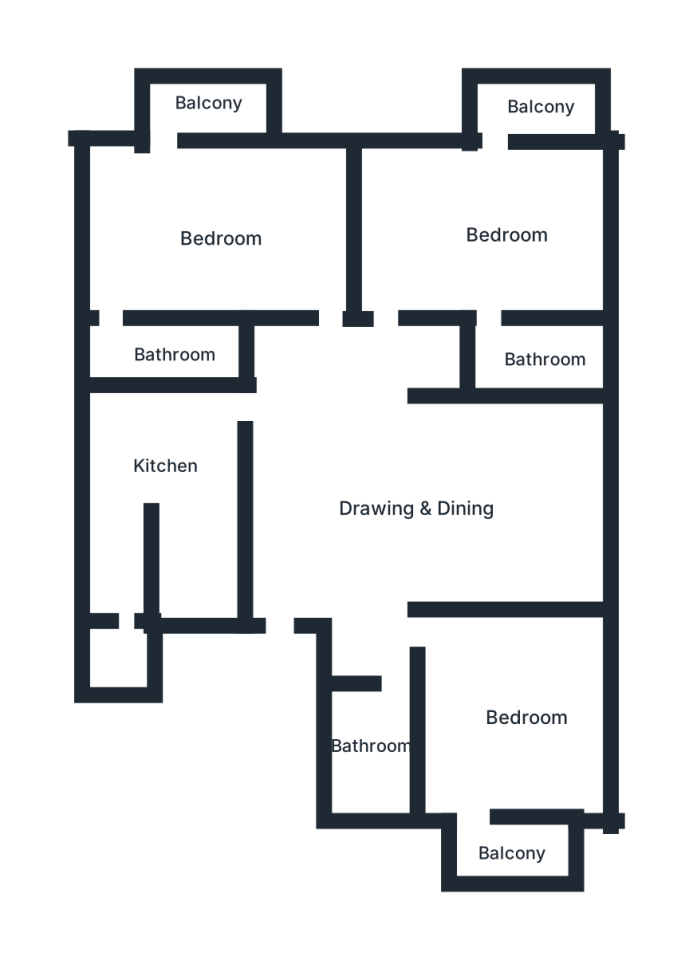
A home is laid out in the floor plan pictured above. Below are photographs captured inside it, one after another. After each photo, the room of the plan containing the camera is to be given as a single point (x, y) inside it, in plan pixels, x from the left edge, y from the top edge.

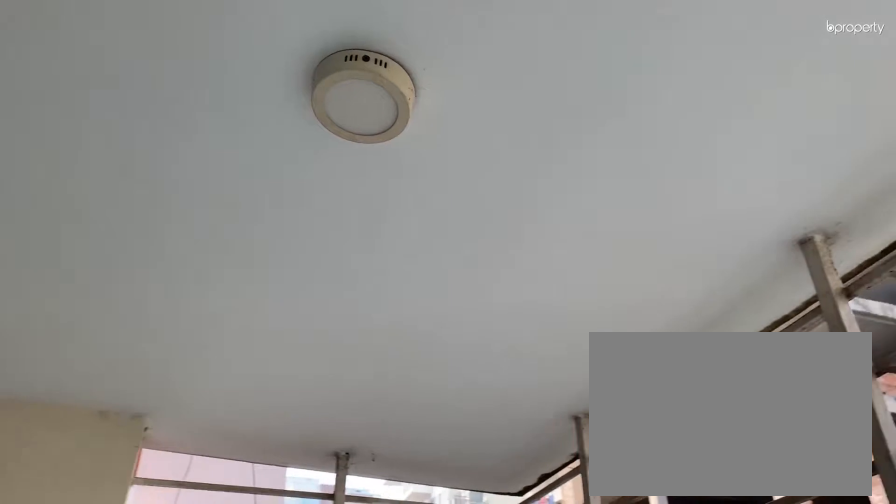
(532, 114)
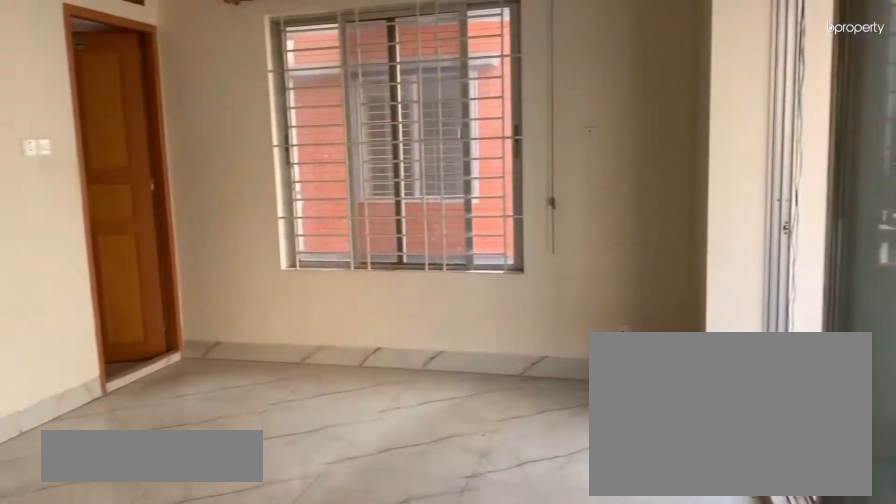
(220, 218)
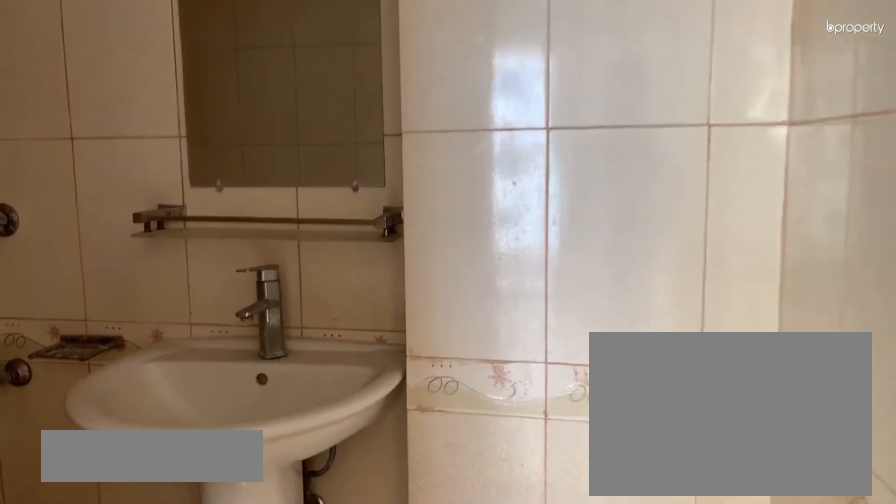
(191, 358)
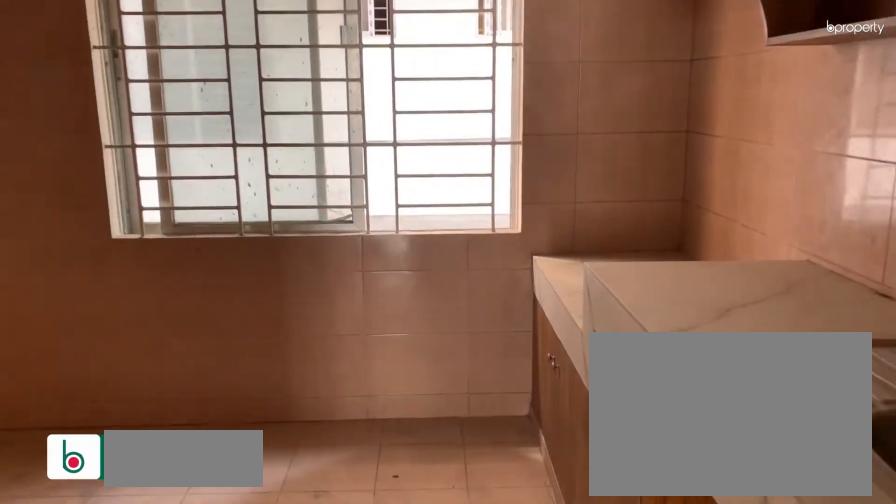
(150, 448)
